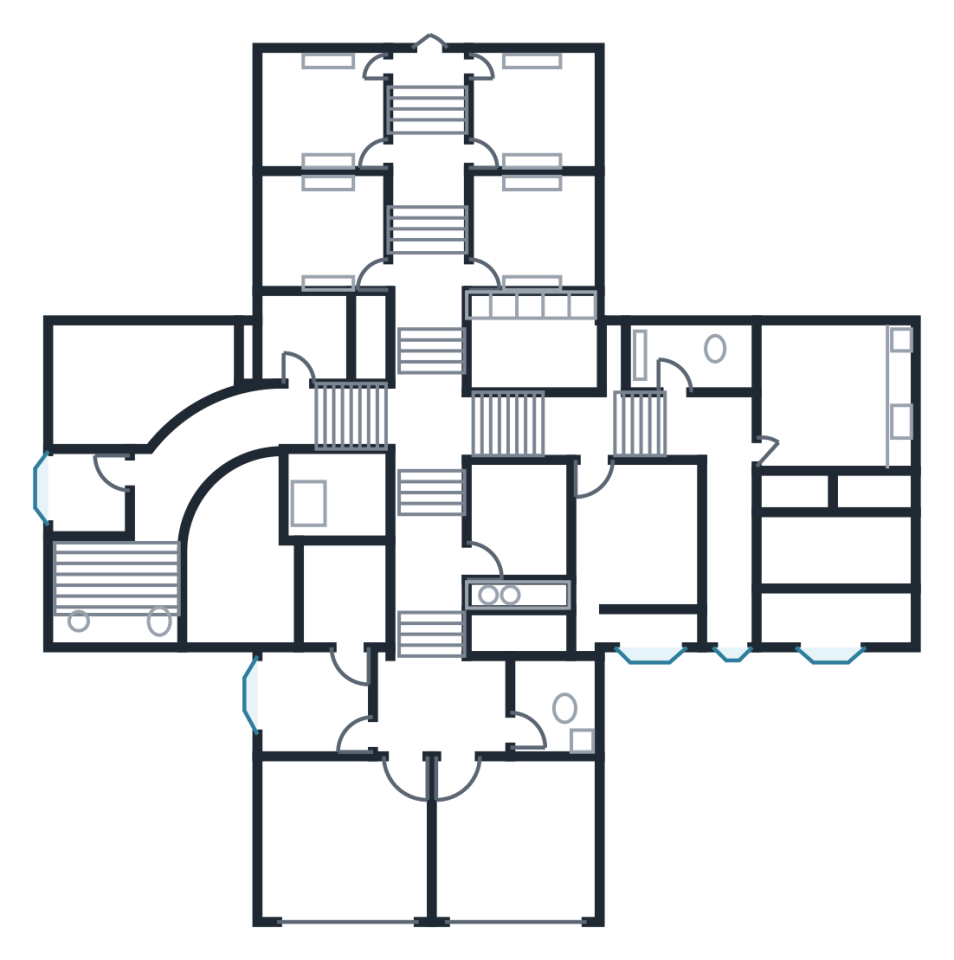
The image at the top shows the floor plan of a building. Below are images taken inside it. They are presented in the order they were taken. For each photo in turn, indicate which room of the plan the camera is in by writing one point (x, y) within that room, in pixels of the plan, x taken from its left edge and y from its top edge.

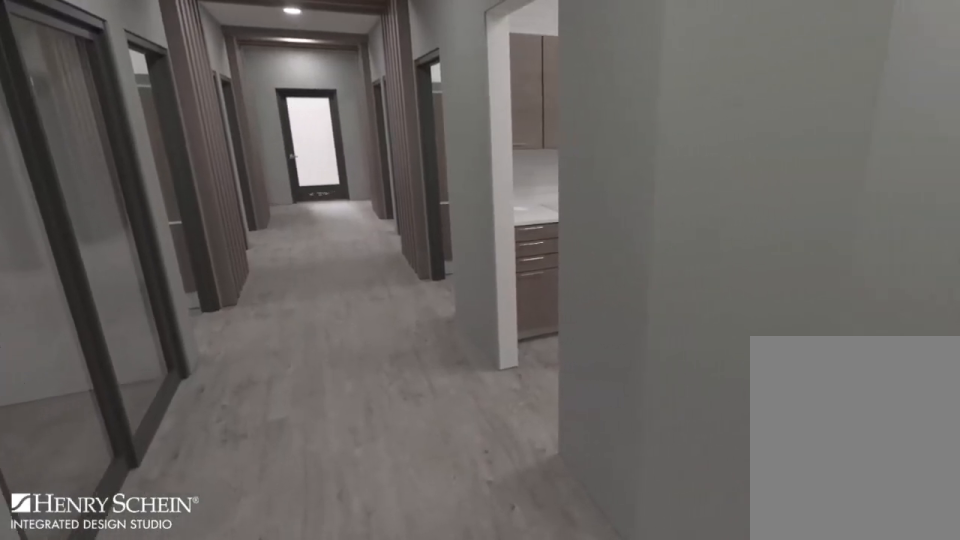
(508, 428)
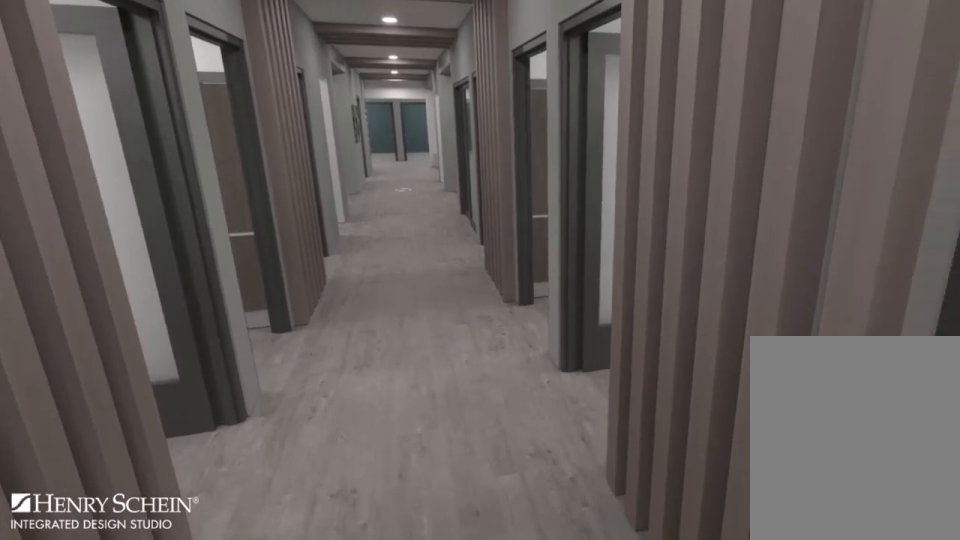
(429, 121)
